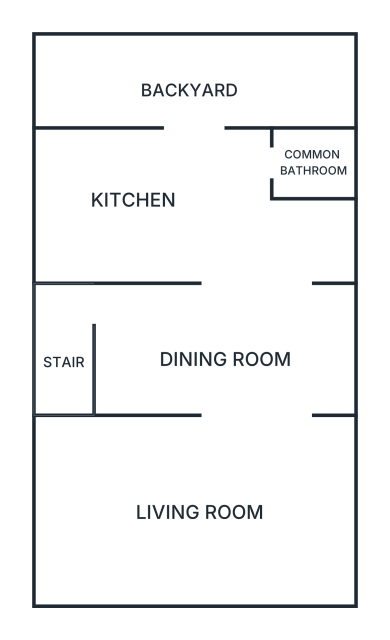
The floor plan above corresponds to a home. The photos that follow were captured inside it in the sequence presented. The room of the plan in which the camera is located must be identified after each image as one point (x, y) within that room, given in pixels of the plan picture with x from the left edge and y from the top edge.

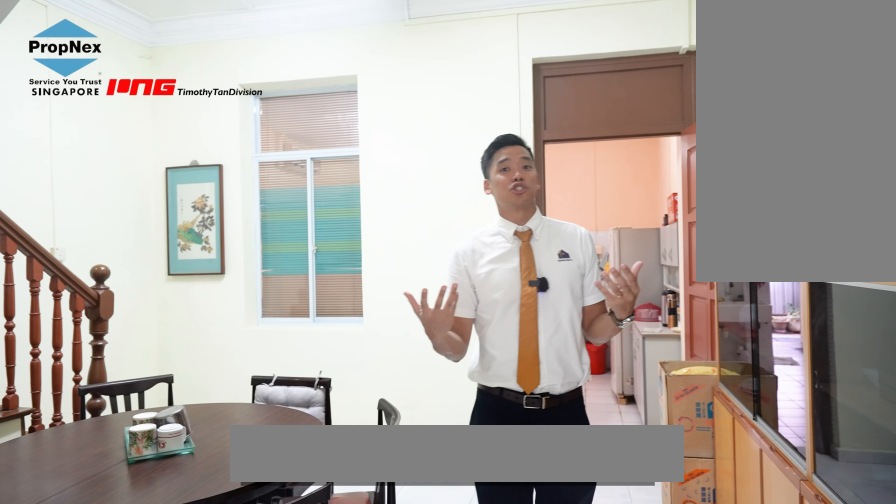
(224, 347)
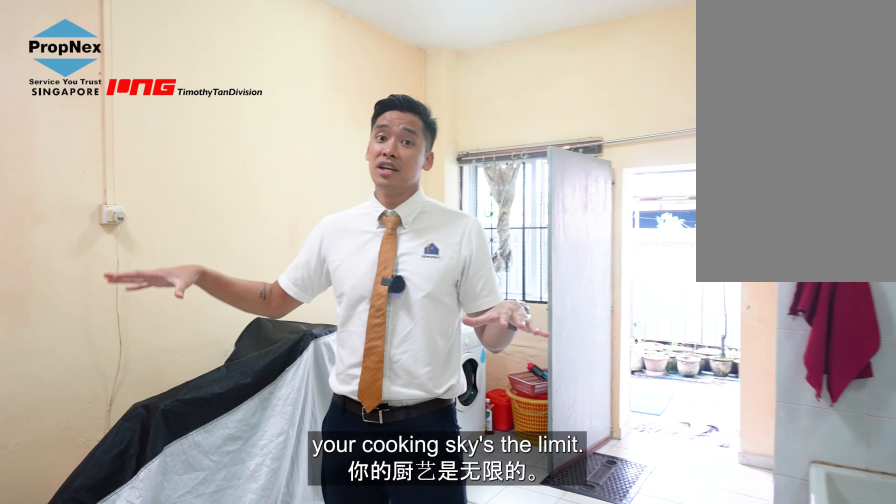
(192, 205)
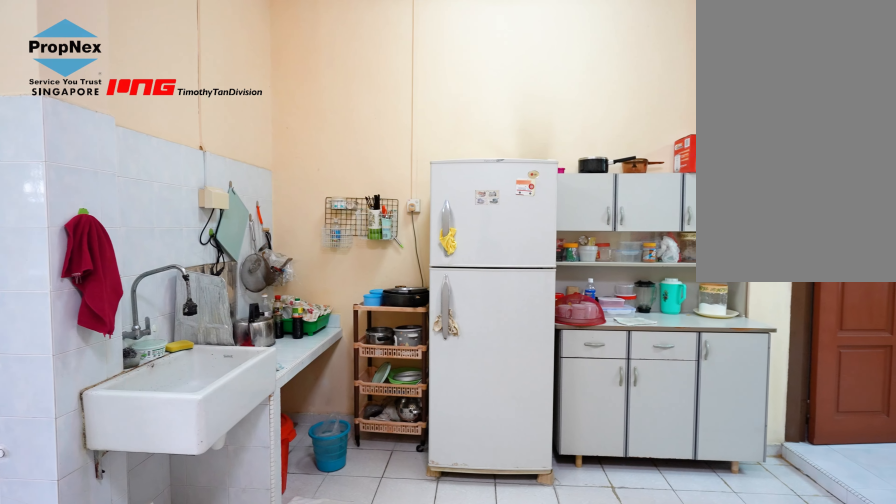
(192, 205)
